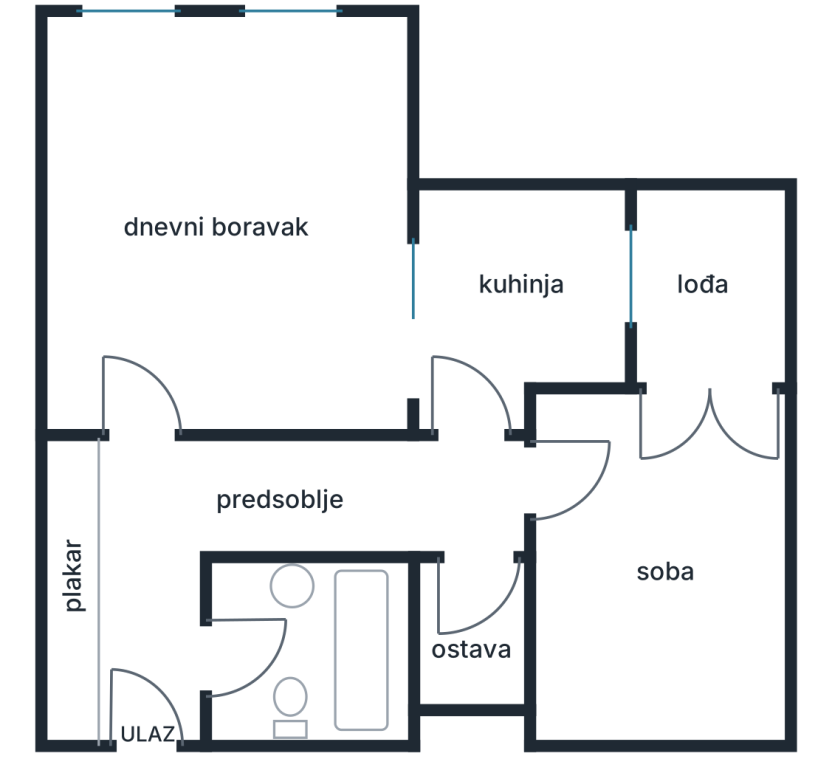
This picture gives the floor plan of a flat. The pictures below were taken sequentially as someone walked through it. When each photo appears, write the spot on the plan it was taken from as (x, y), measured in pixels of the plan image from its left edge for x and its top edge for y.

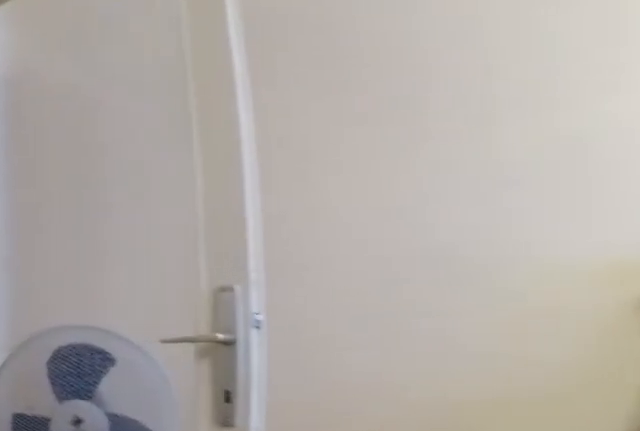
(208, 337)
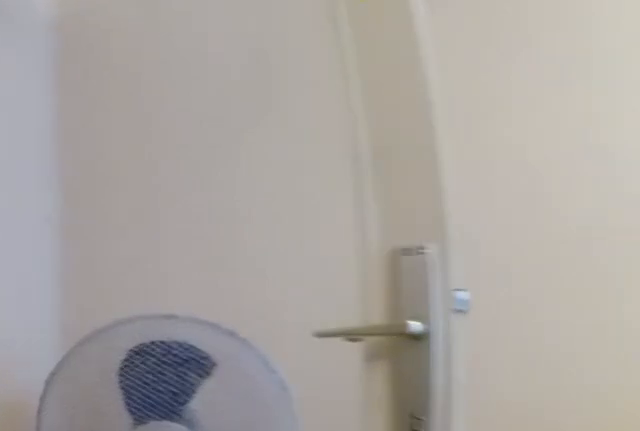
(186, 348)
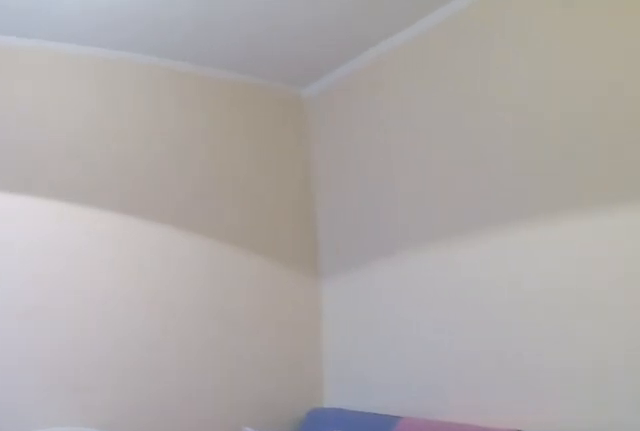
(515, 493)
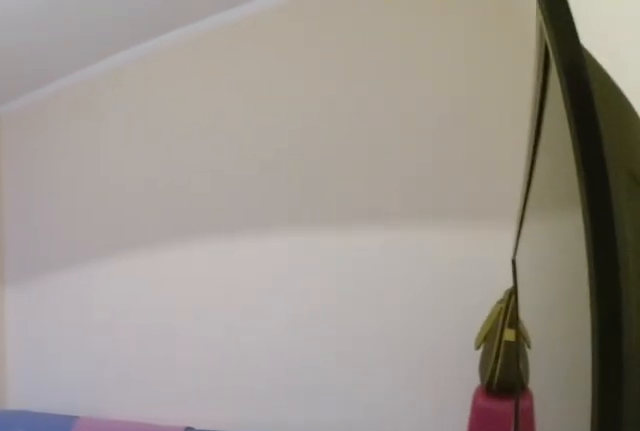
(522, 476)
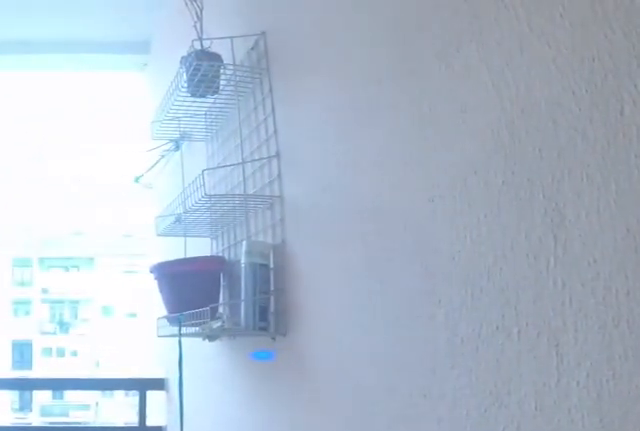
(745, 421)
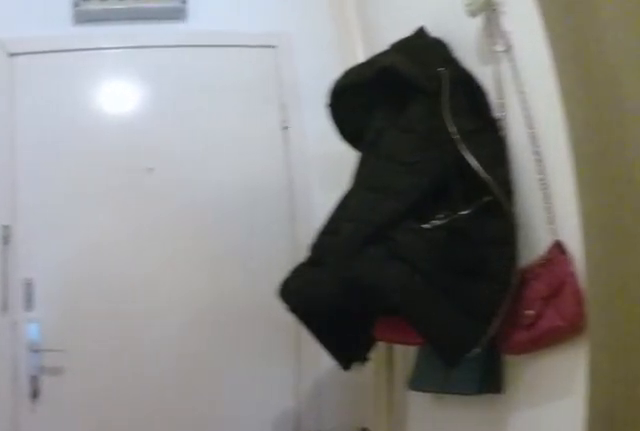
(150, 634)
